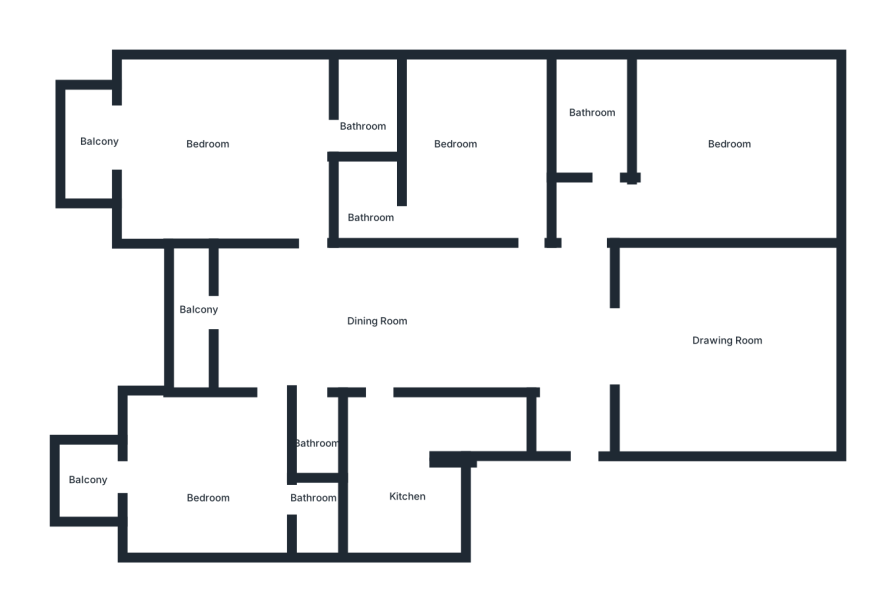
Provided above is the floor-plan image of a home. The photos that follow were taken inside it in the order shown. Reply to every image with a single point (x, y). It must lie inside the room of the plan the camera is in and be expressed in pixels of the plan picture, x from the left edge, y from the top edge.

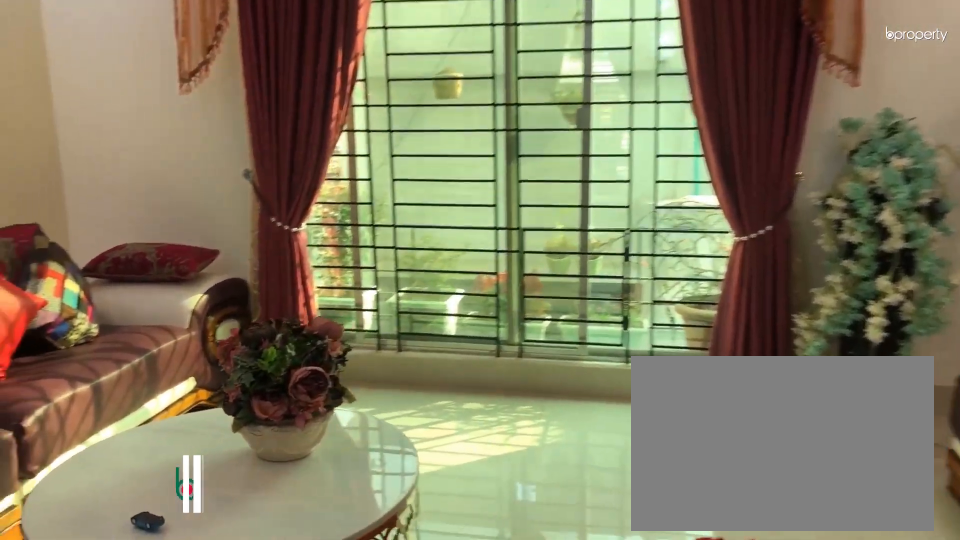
(731, 335)
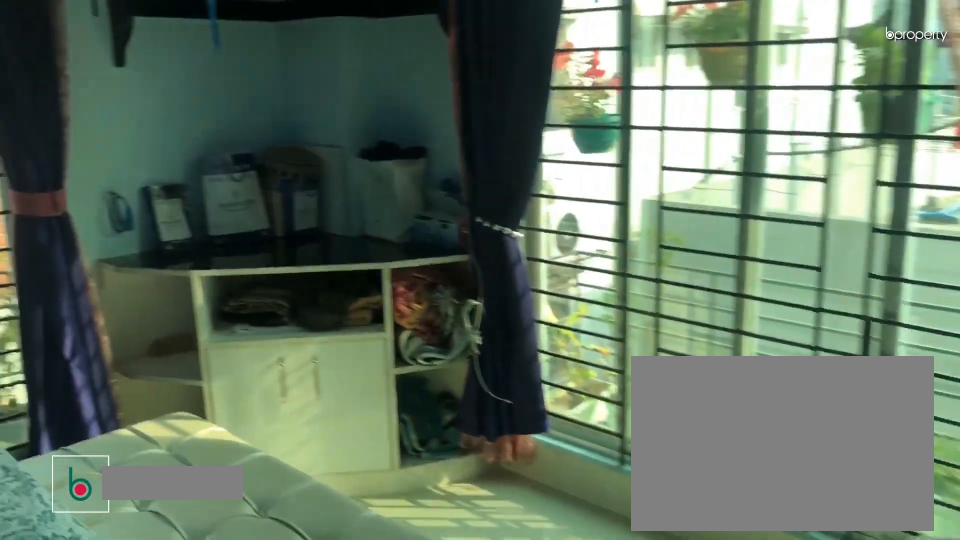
(716, 162)
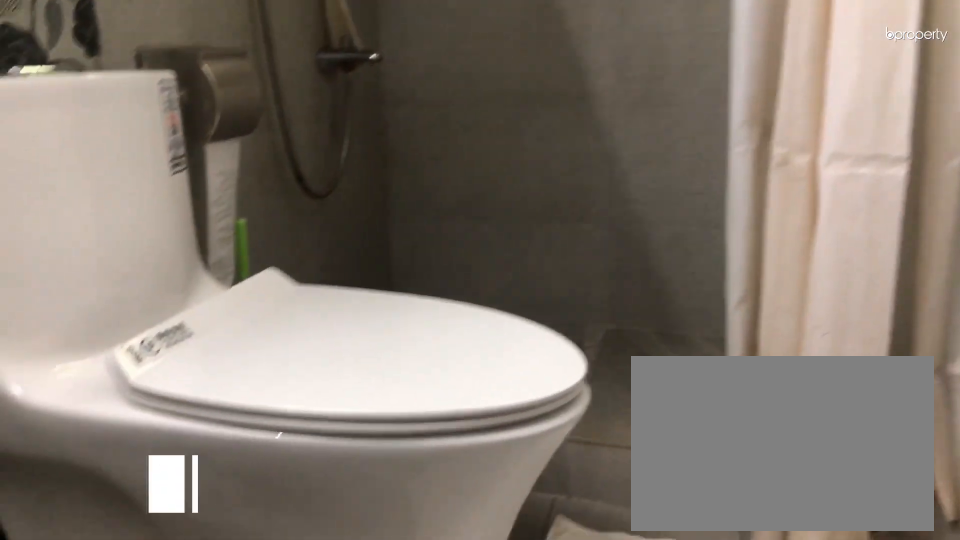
(600, 120)
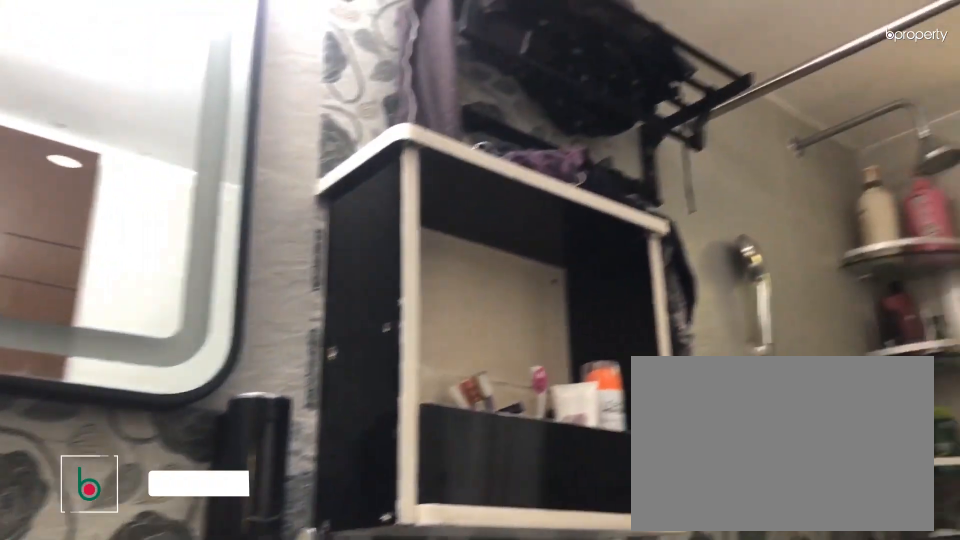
(600, 120)
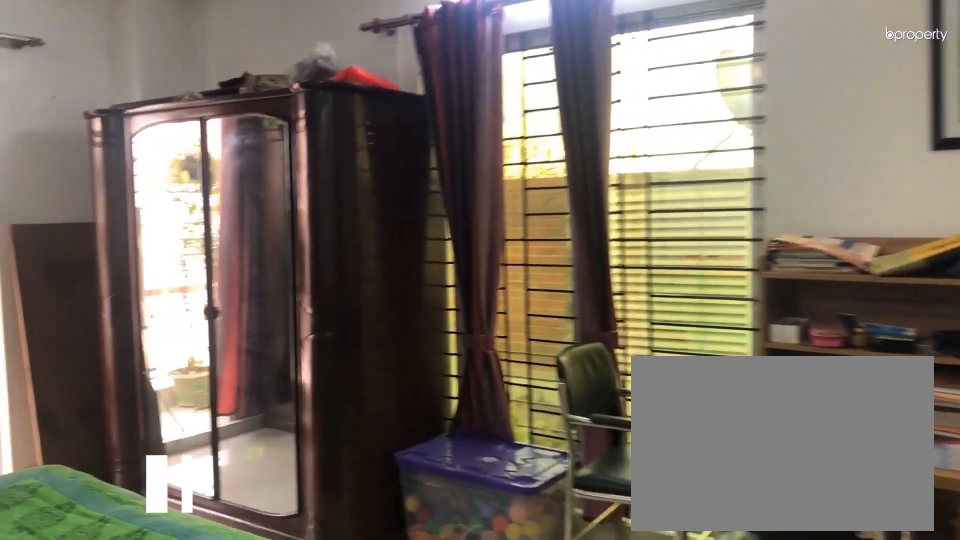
(232, 142)
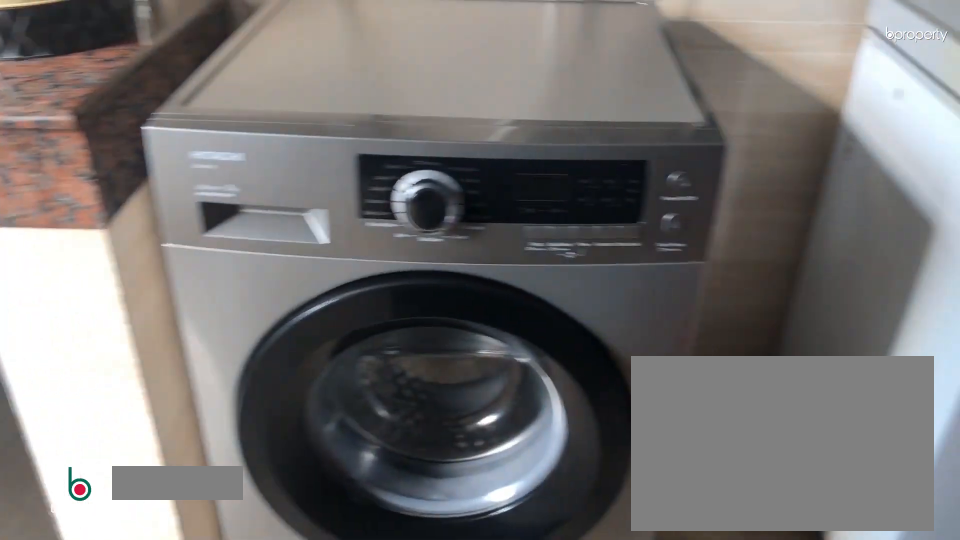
(398, 453)
